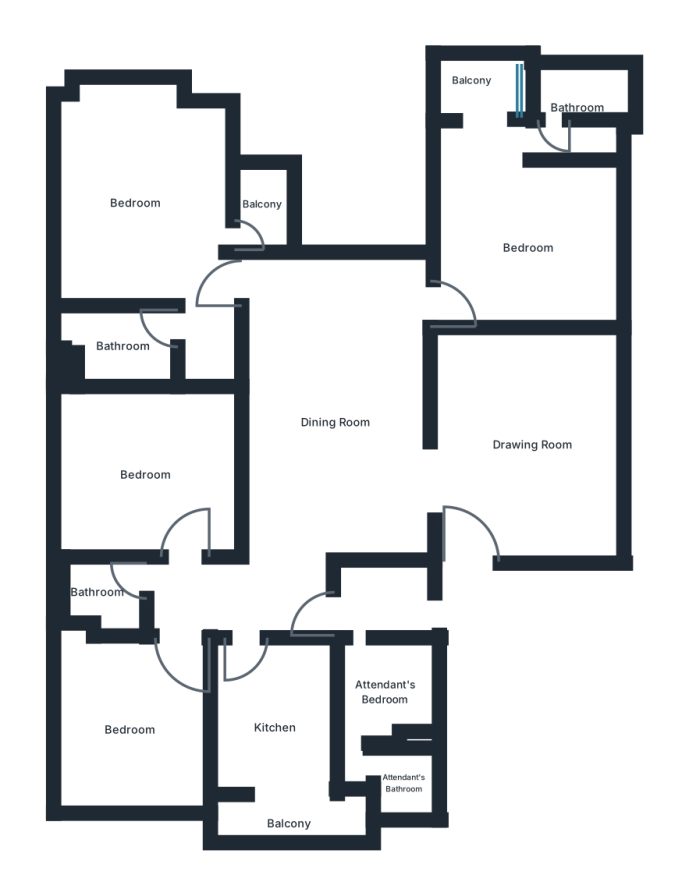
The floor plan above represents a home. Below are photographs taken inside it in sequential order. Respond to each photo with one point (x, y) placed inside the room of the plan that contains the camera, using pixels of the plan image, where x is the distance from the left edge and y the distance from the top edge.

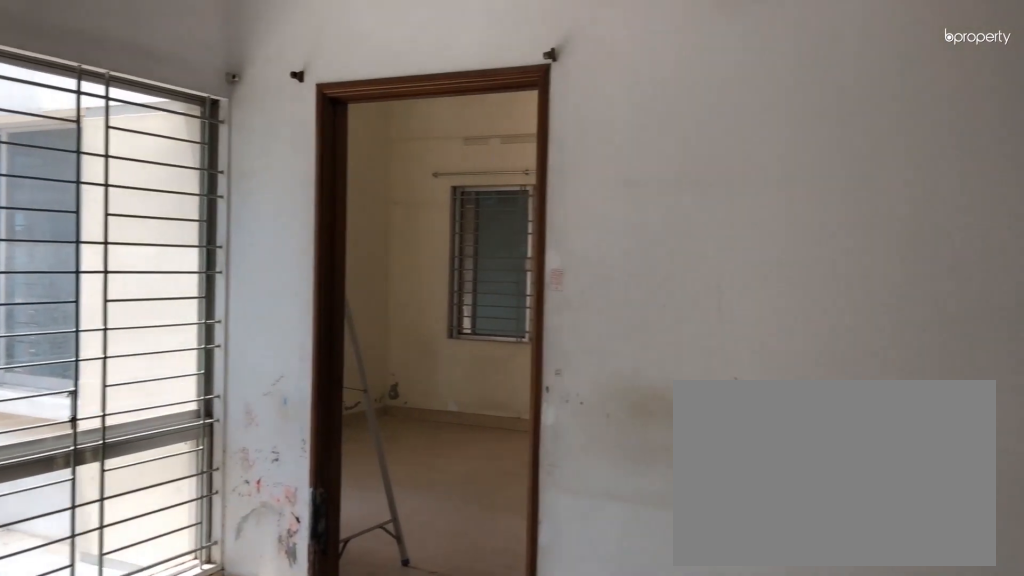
(333, 422)
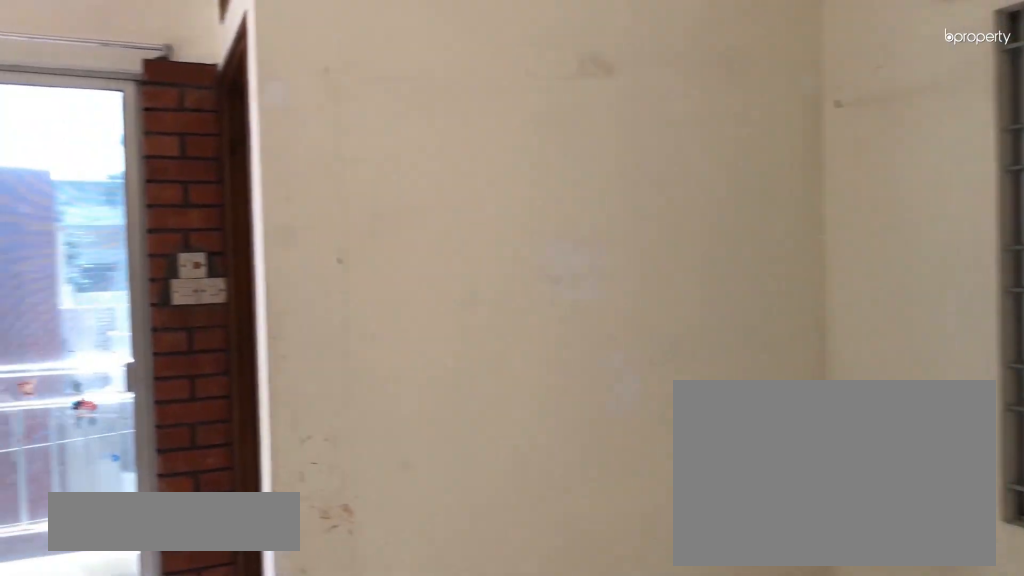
(527, 250)
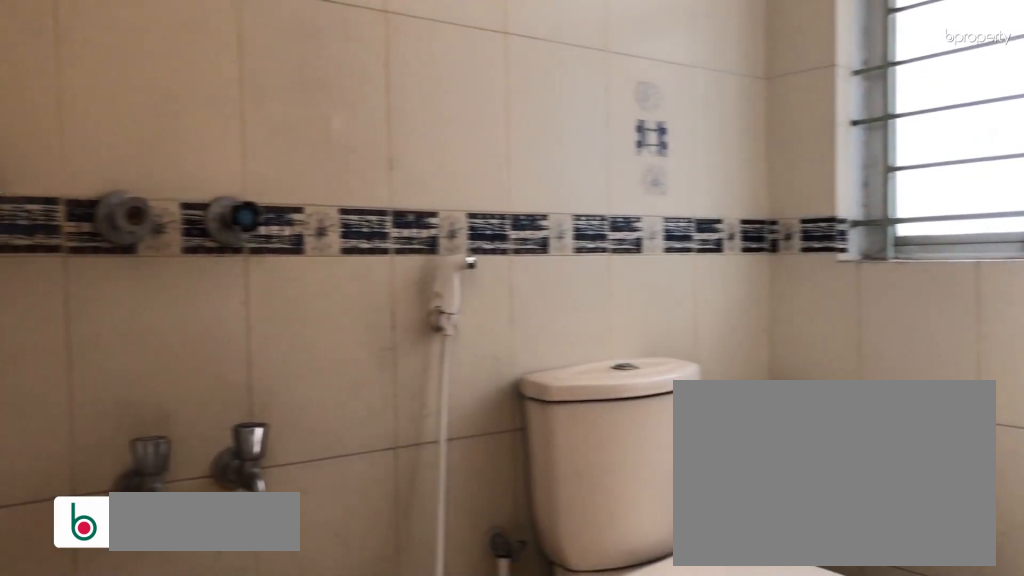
(577, 110)
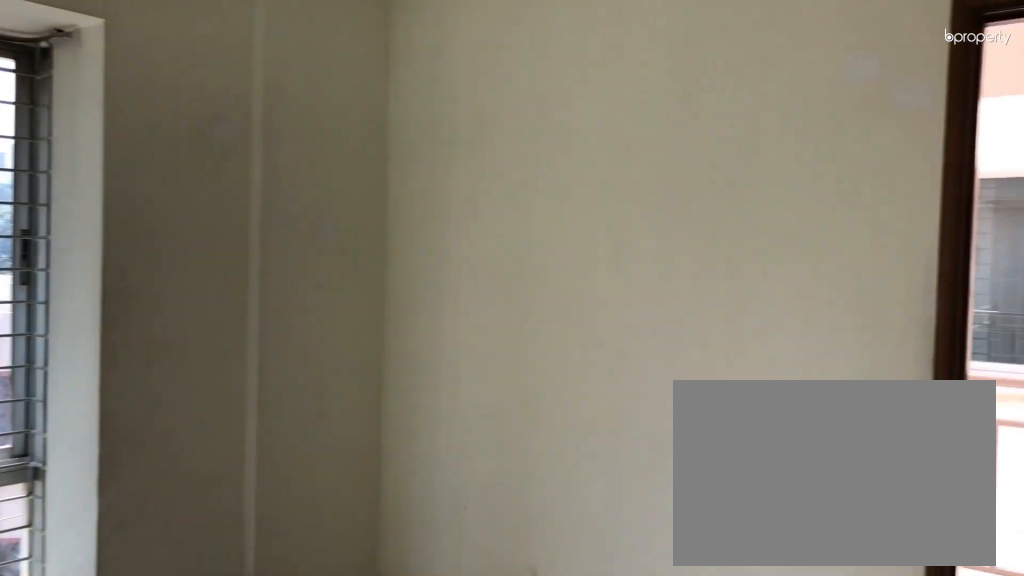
(131, 204)
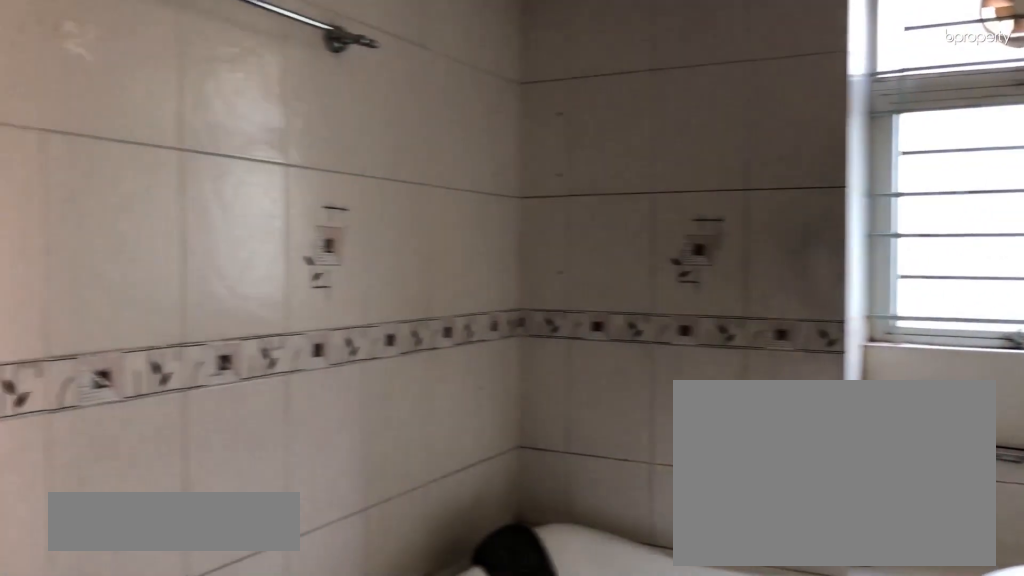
(121, 345)
